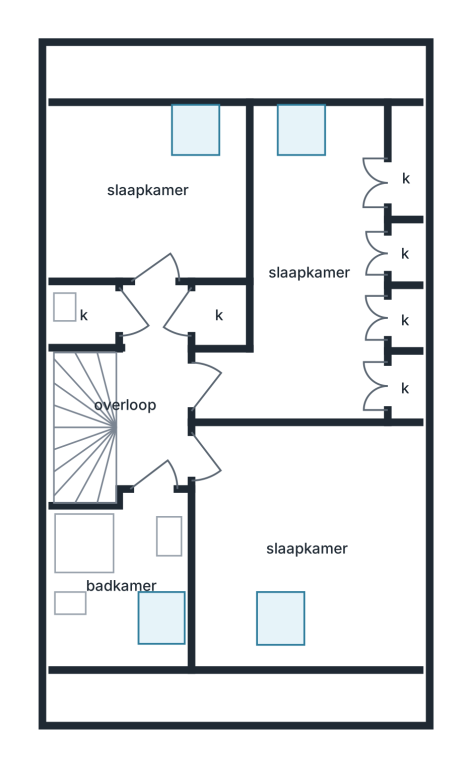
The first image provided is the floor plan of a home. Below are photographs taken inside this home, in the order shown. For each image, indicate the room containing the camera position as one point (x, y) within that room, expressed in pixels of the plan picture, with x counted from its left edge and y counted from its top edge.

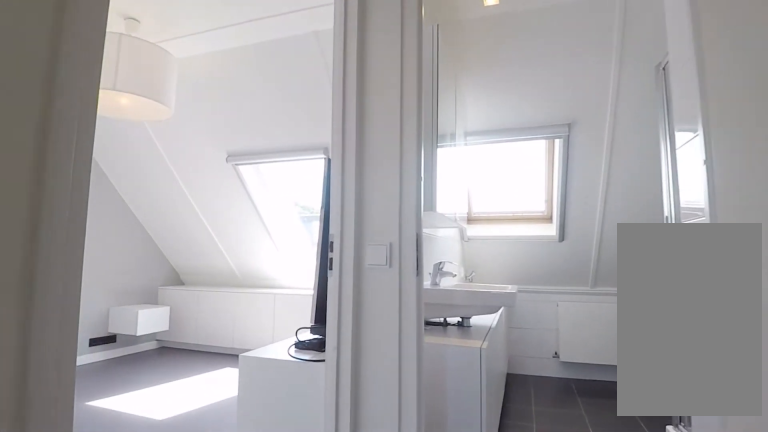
(152, 387)
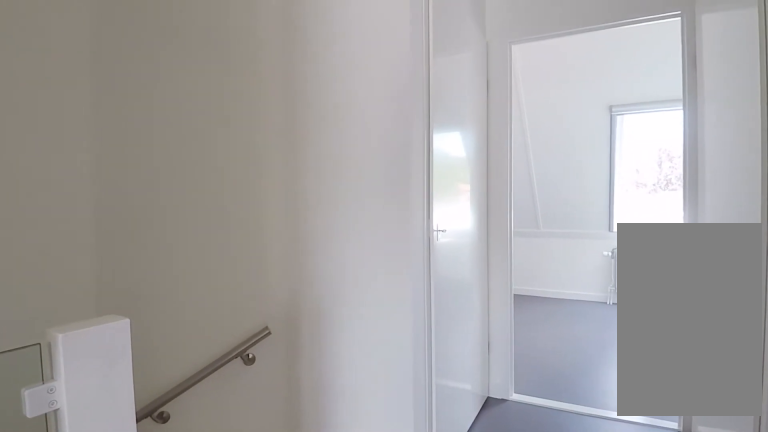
(152, 387)
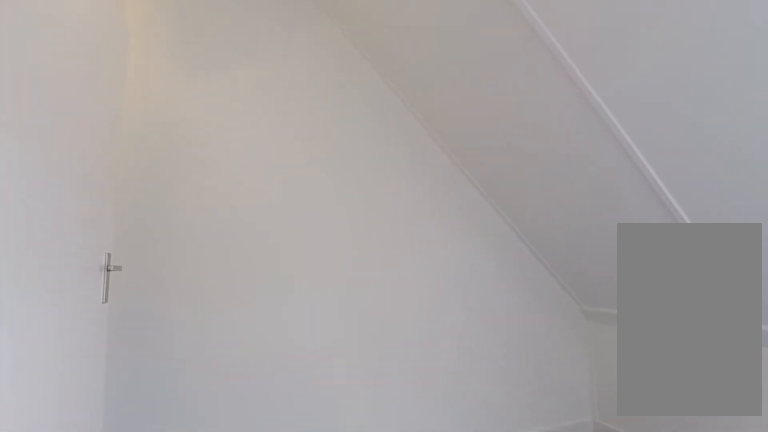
(149, 213)
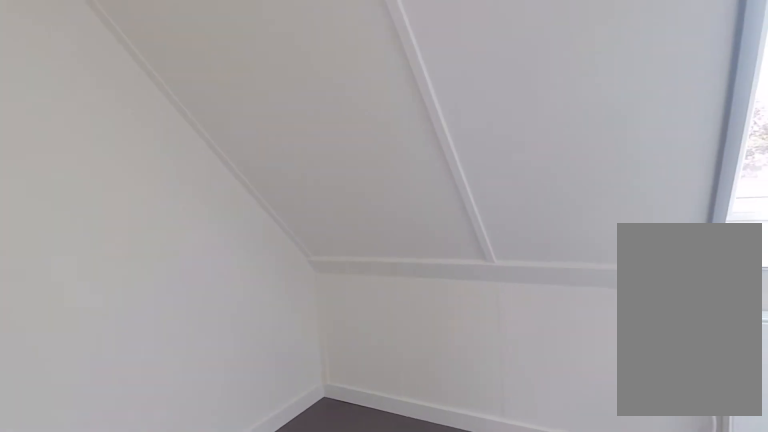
(149, 213)
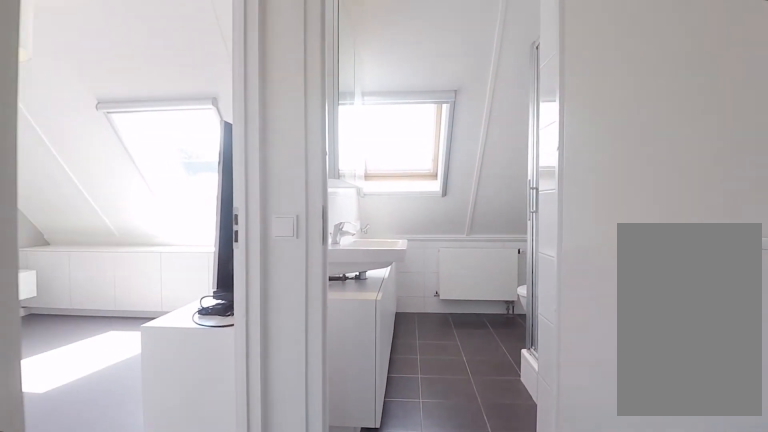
(152, 387)
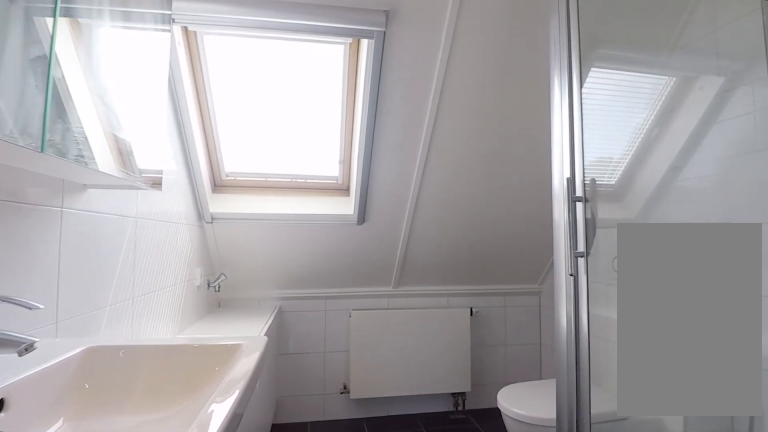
(126, 564)
